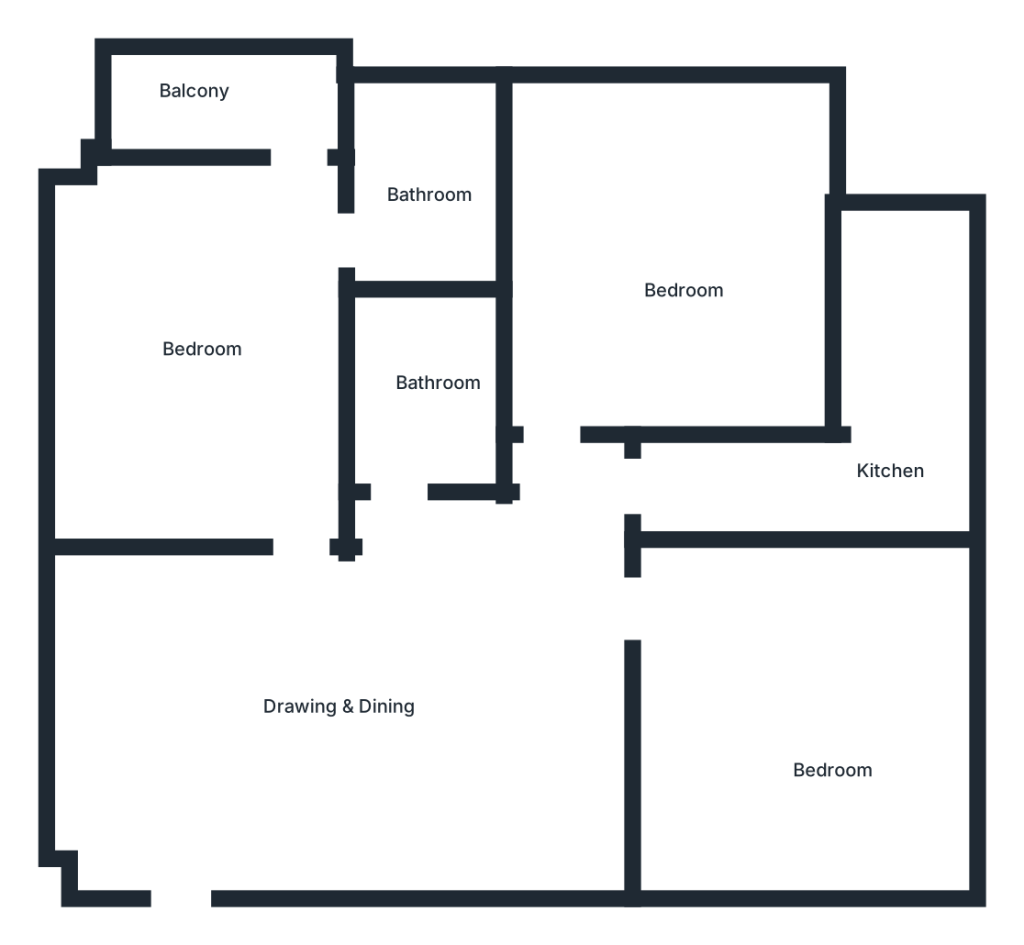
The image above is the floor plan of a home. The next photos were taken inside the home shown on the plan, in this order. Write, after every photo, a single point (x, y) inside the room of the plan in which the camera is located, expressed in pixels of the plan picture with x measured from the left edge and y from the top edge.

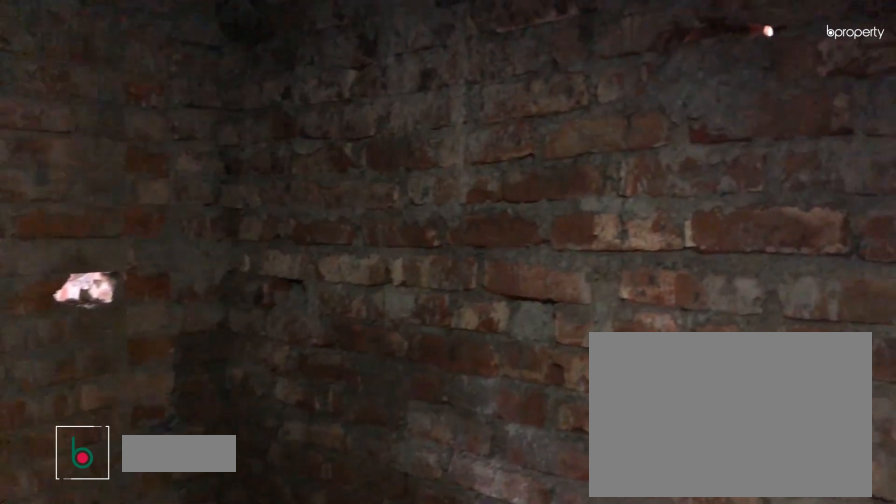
(417, 398)
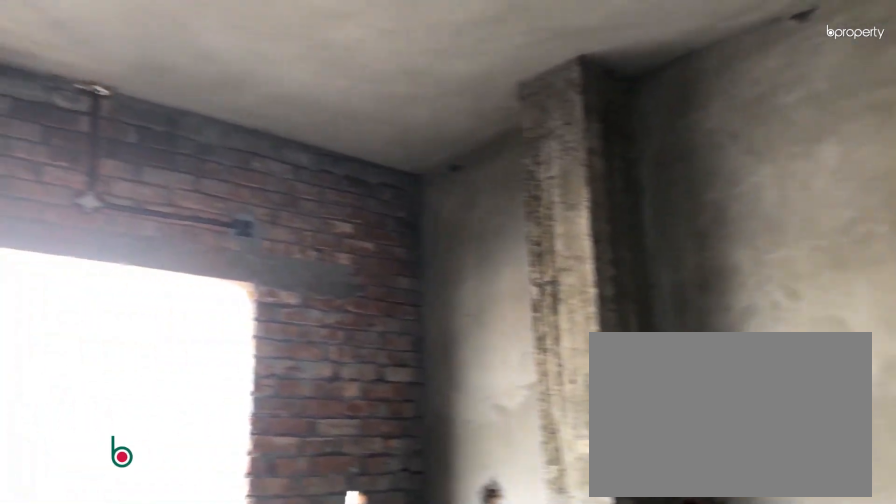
(614, 263)
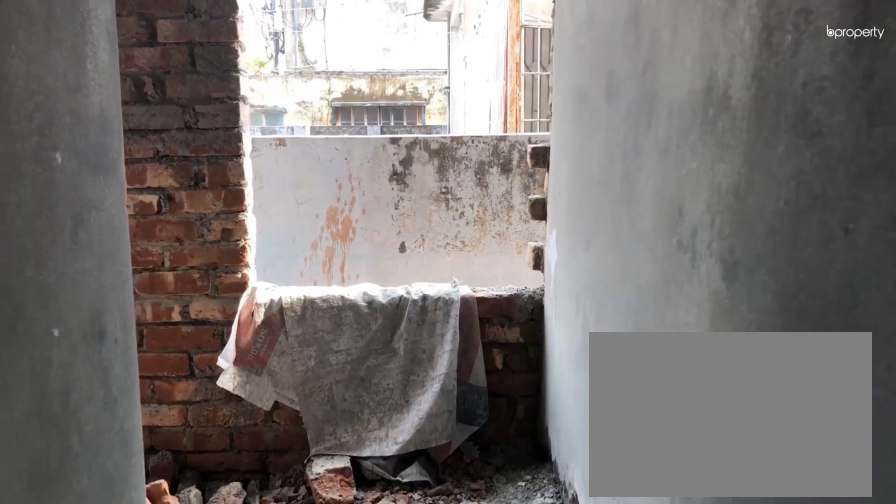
(859, 482)
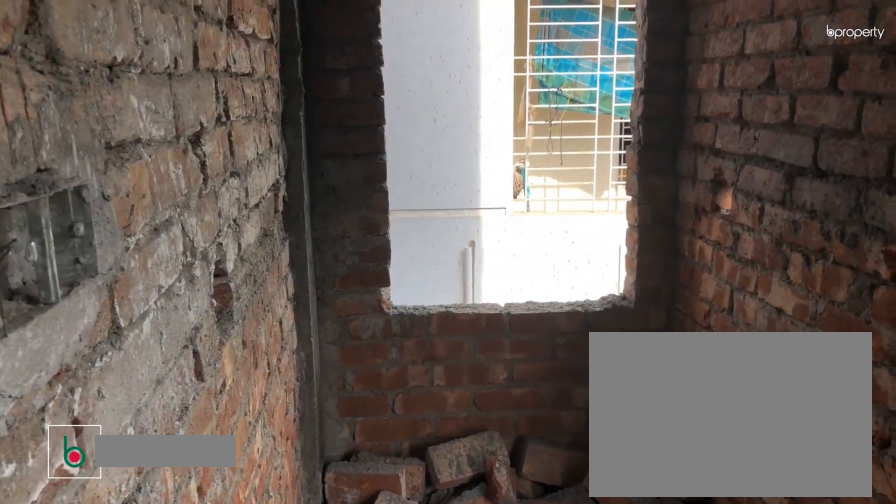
(859, 482)
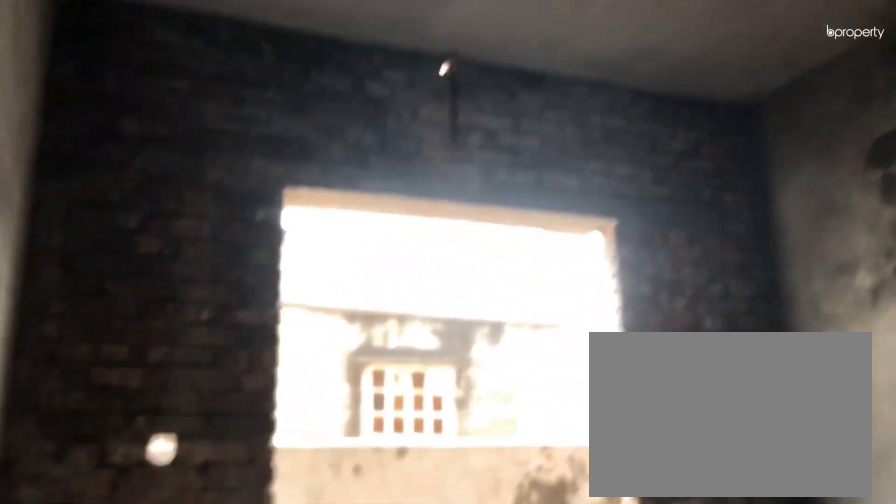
(769, 715)
